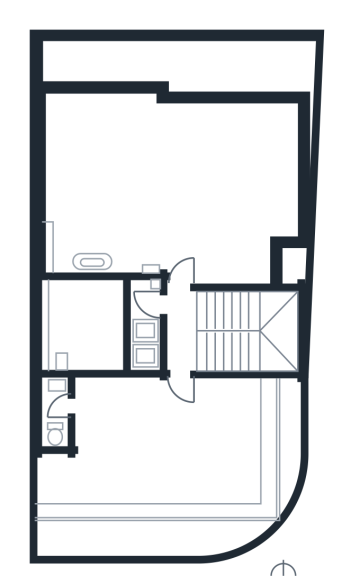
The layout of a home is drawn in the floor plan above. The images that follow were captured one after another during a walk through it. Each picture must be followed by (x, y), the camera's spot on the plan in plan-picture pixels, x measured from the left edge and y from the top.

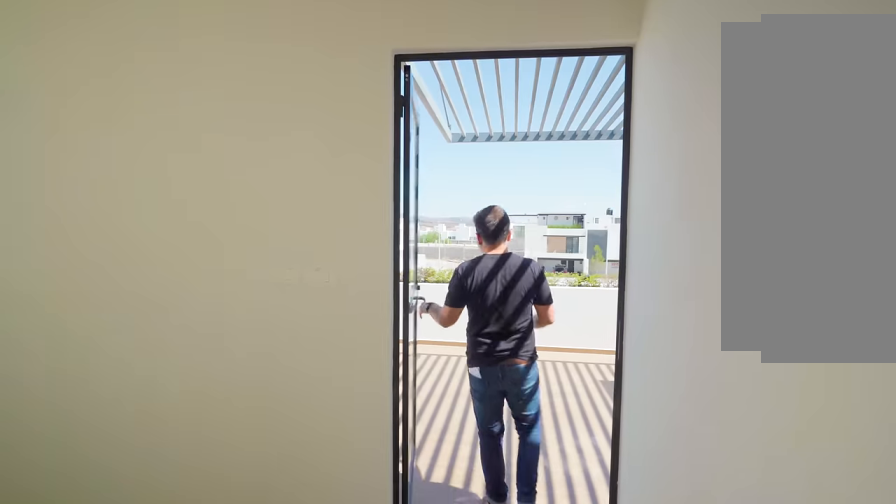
(181, 330)
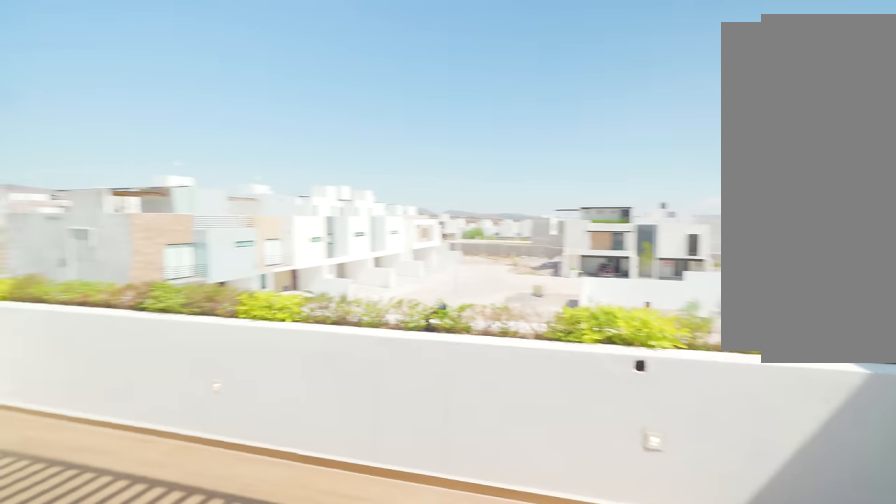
(187, 435)
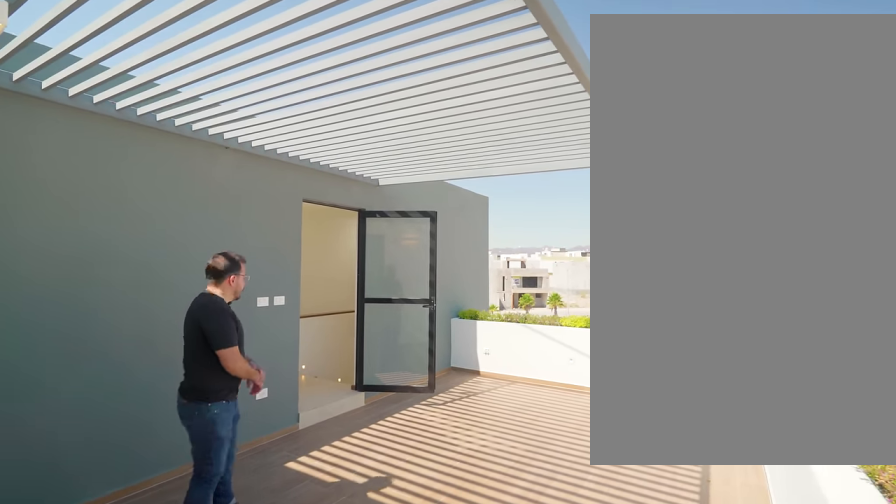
(56, 502)
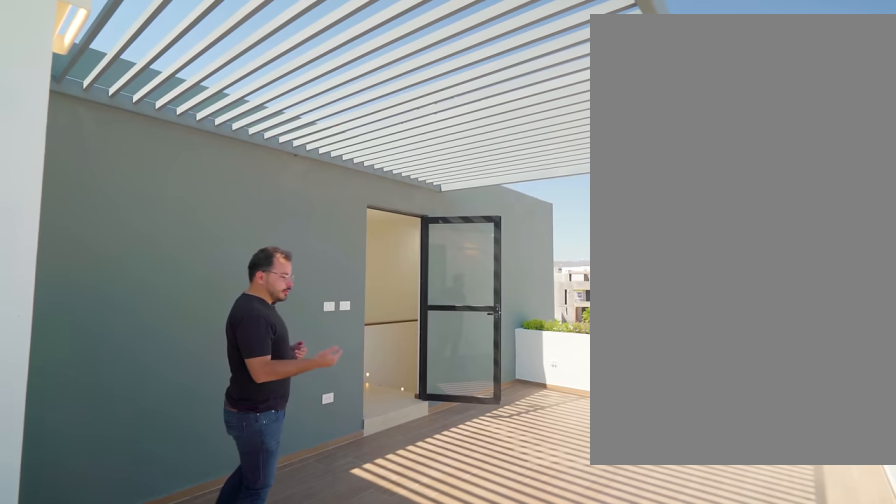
(55, 501)
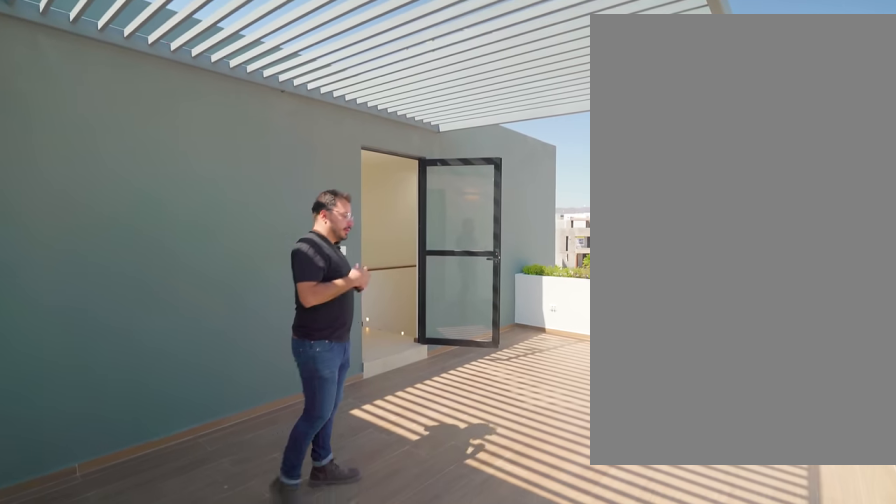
(56, 501)
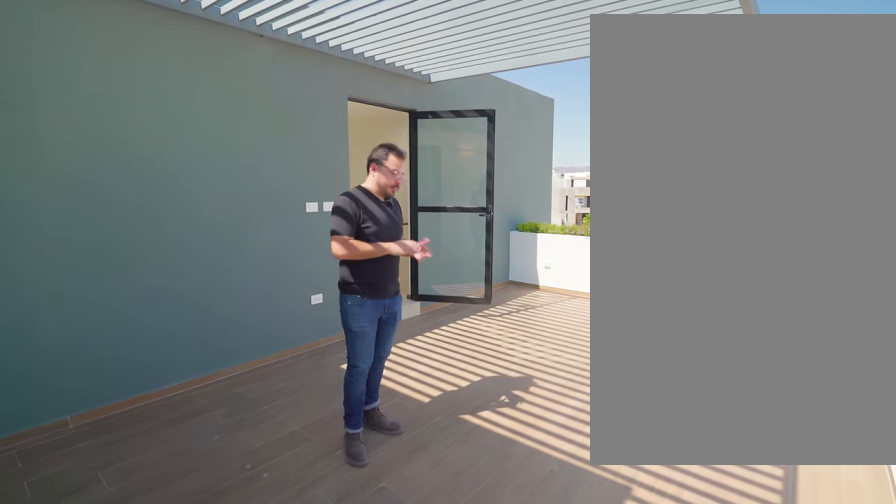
(56, 501)
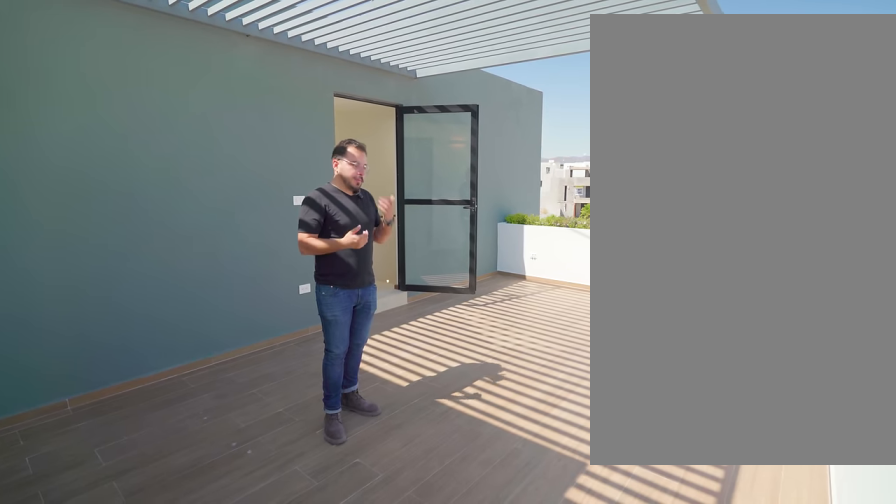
(56, 502)
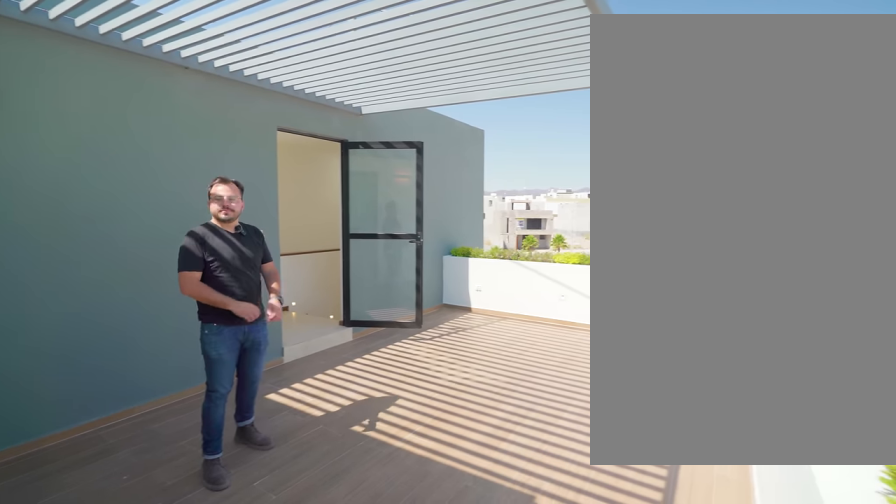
(56, 501)
